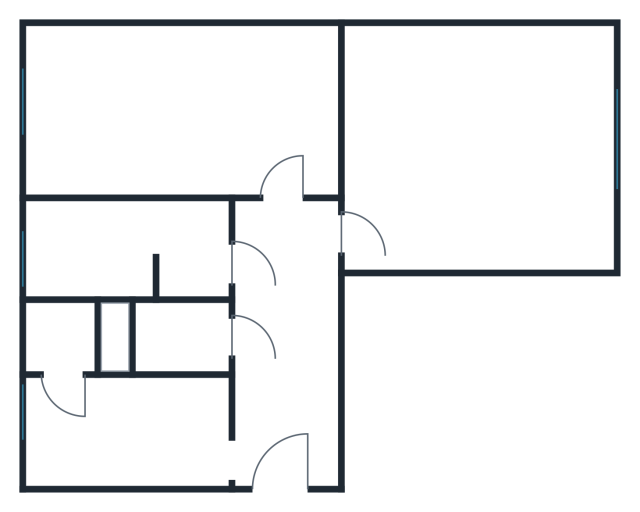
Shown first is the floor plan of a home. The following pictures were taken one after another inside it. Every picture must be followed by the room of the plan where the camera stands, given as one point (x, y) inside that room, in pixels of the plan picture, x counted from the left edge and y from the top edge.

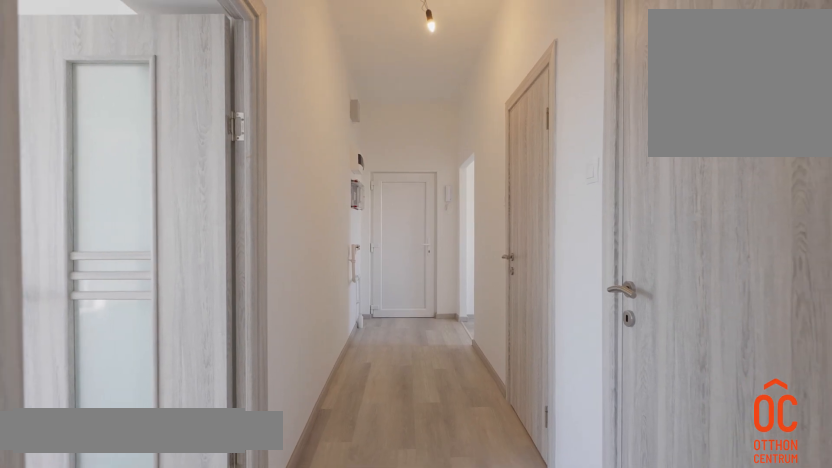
(290, 376)
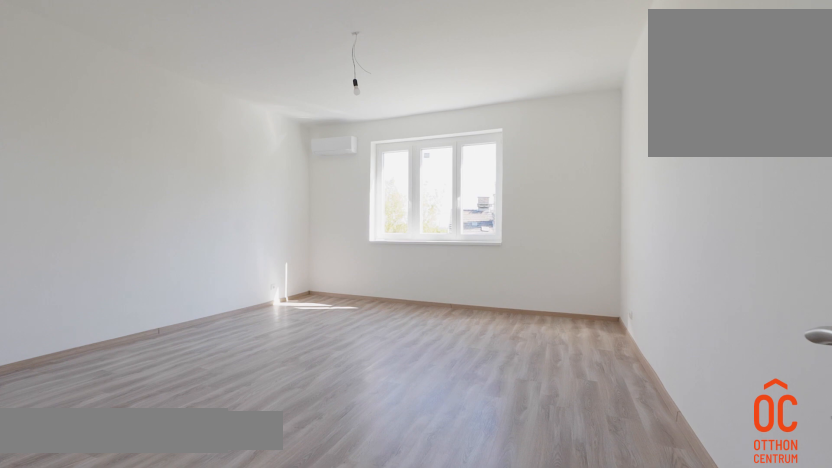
(483, 155)
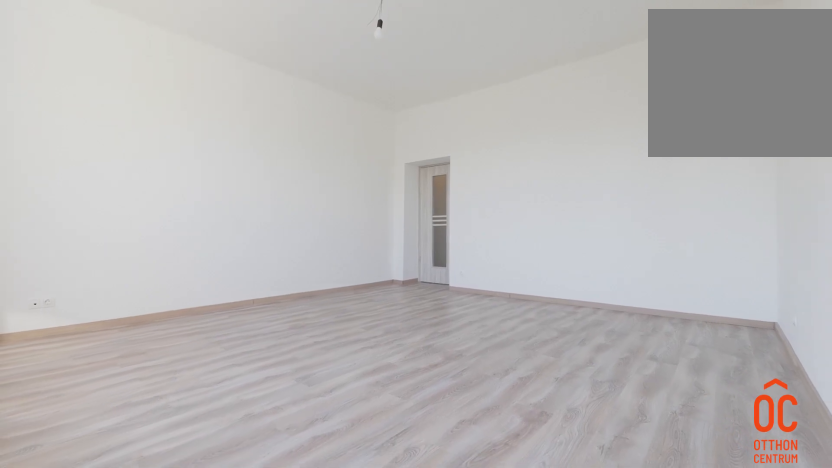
(483, 155)
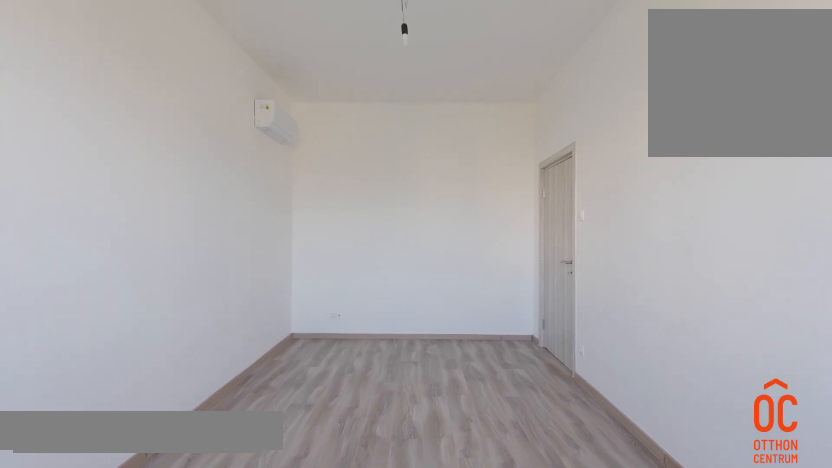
(130, 127)
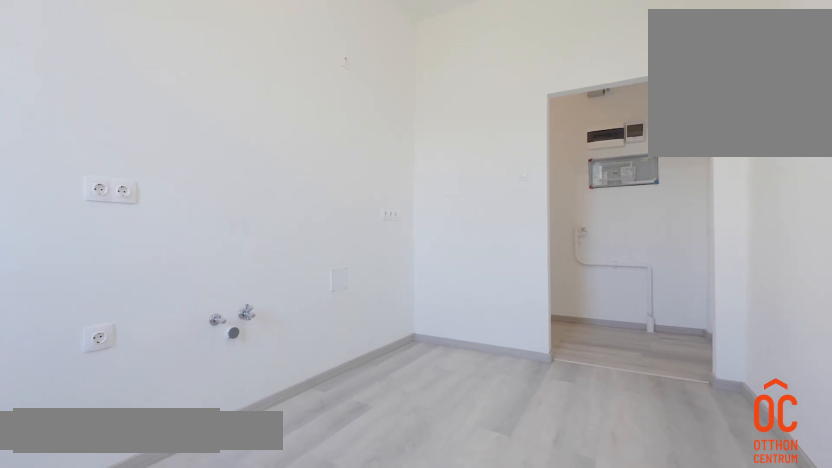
(130, 440)
